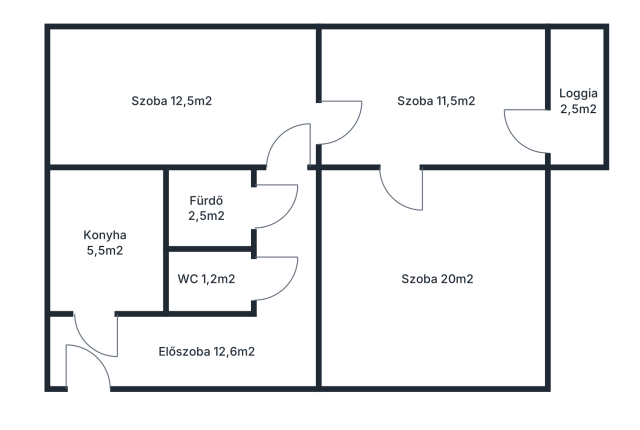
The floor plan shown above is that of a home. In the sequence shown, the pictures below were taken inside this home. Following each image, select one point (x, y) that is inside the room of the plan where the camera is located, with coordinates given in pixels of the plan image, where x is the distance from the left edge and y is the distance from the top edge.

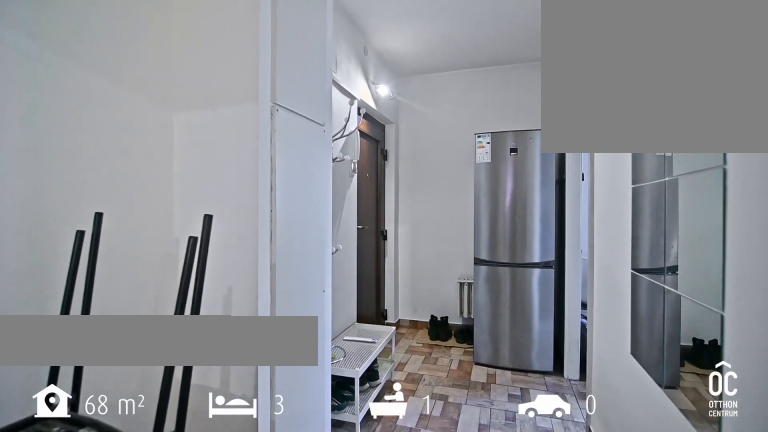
(274, 347)
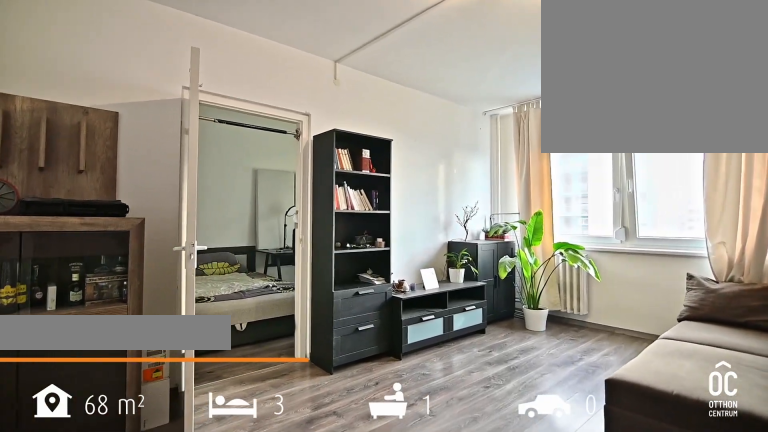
(434, 282)
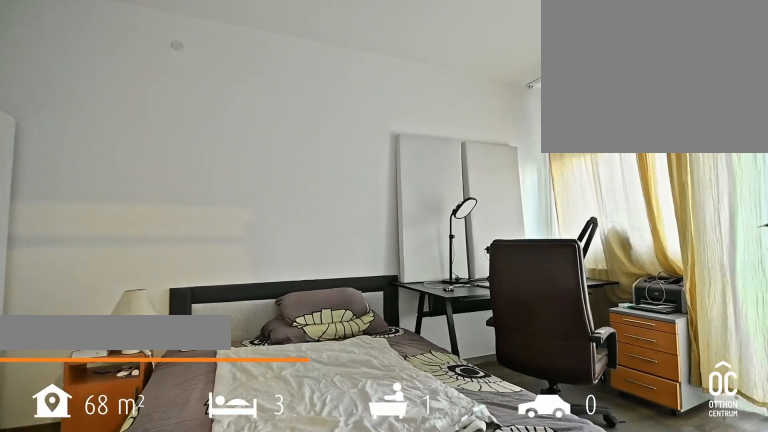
(428, 97)
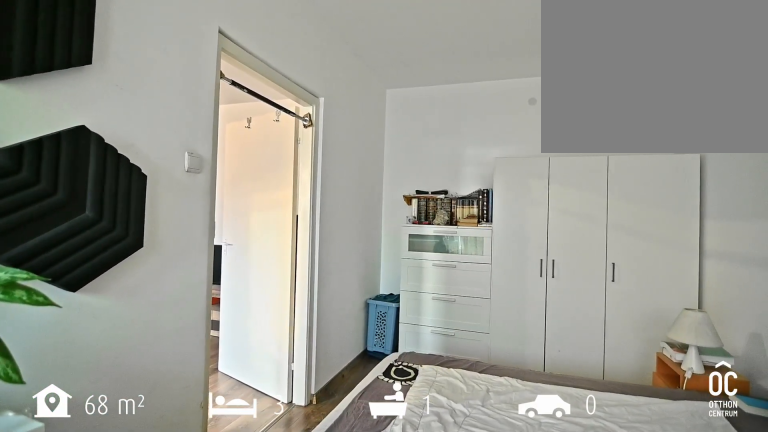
(428, 97)
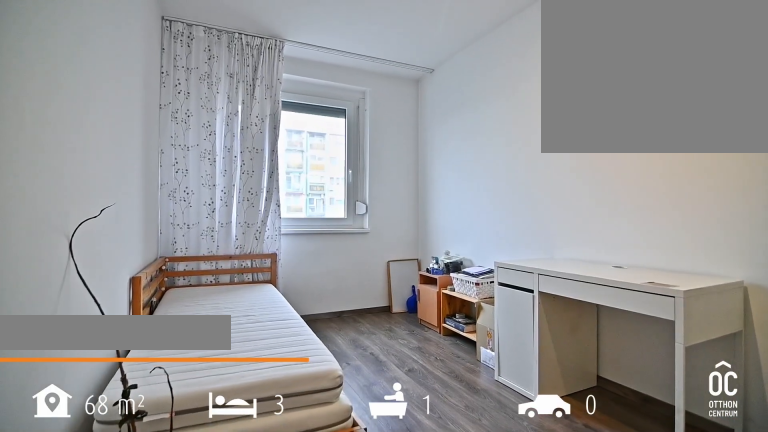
(183, 99)
